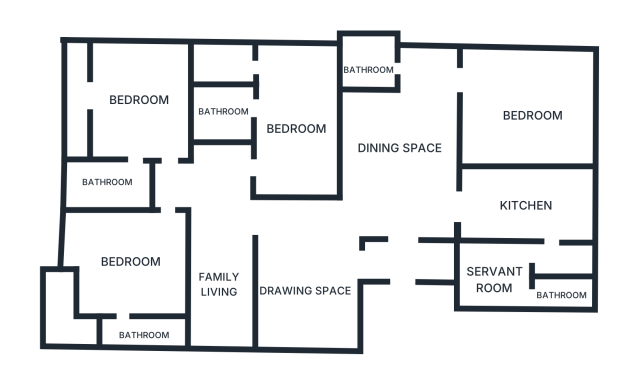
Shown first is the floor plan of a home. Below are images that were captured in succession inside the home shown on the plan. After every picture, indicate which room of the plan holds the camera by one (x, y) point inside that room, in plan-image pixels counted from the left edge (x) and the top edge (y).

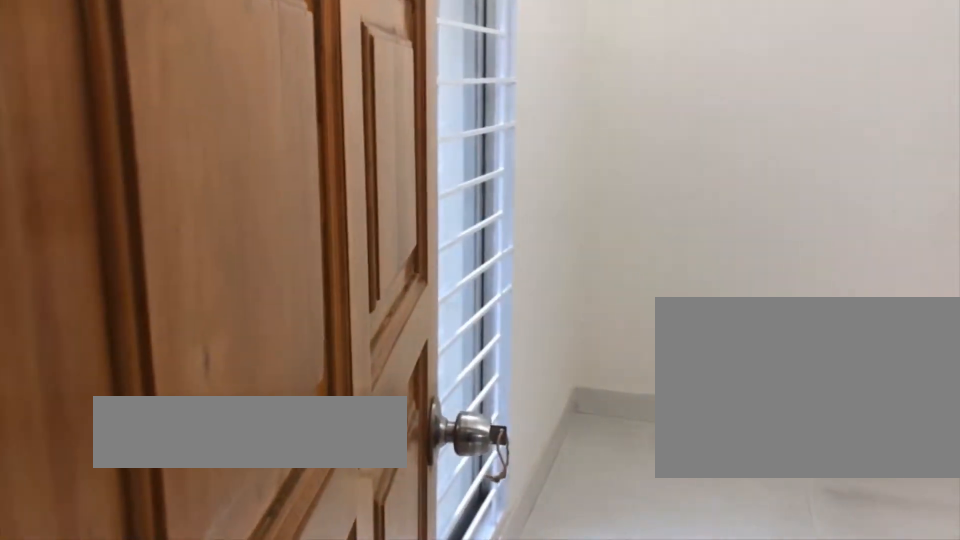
(486, 76)
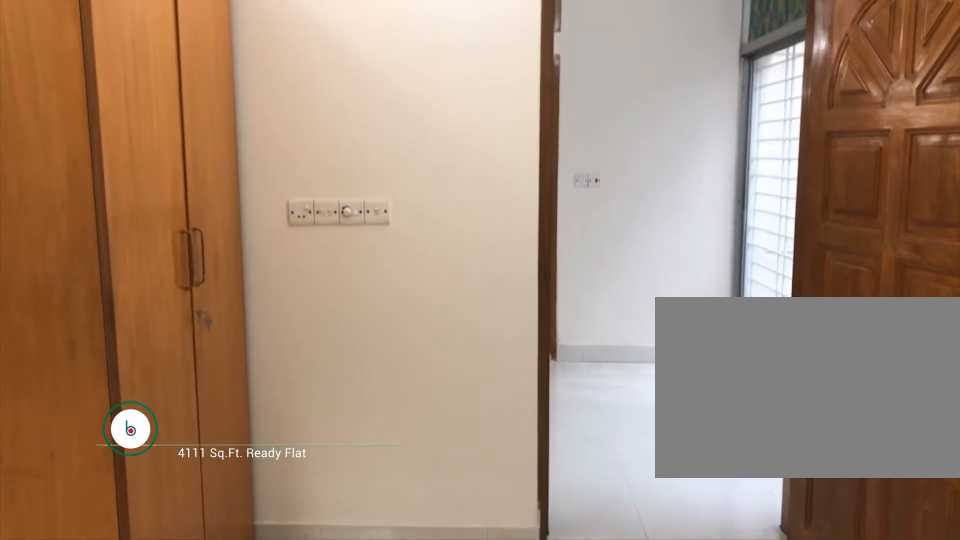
(521, 79)
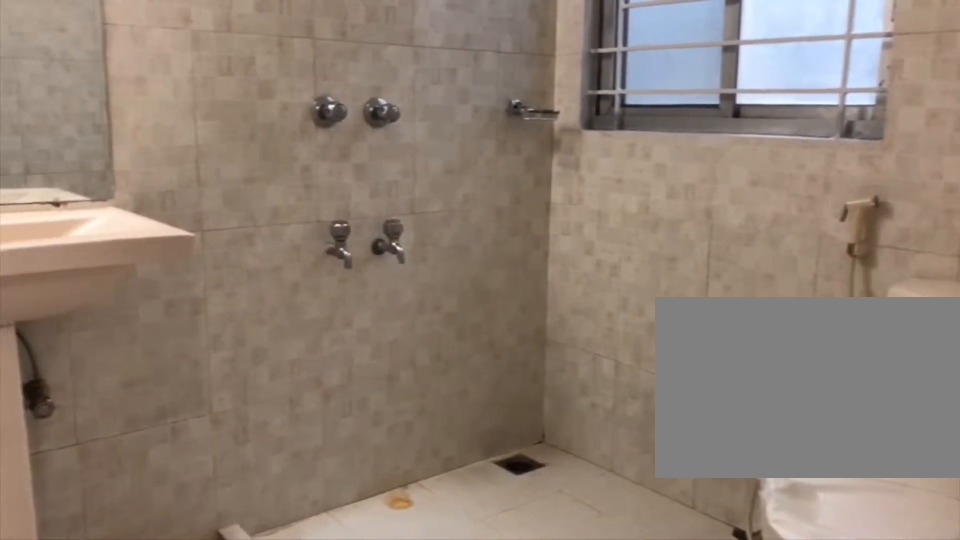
(375, 60)
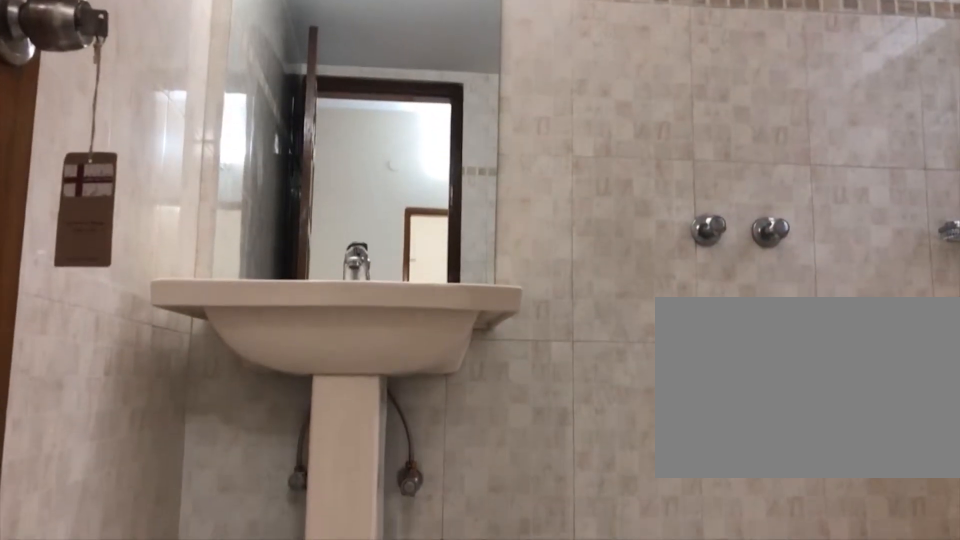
(370, 68)
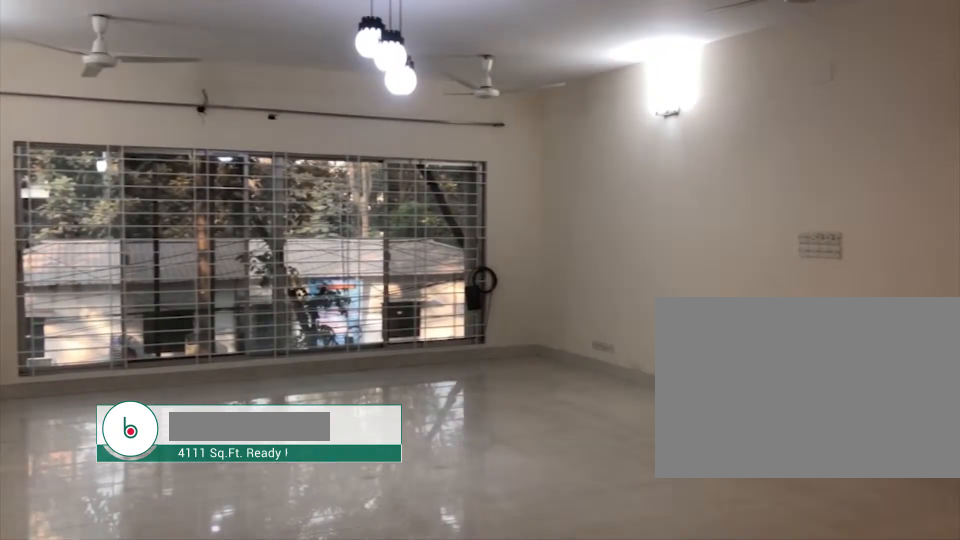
(331, 279)
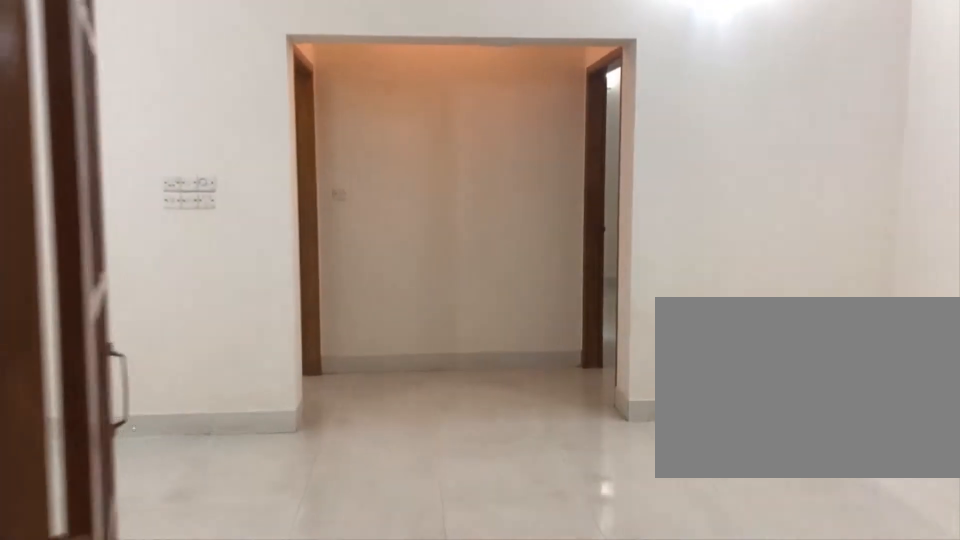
(262, 222)
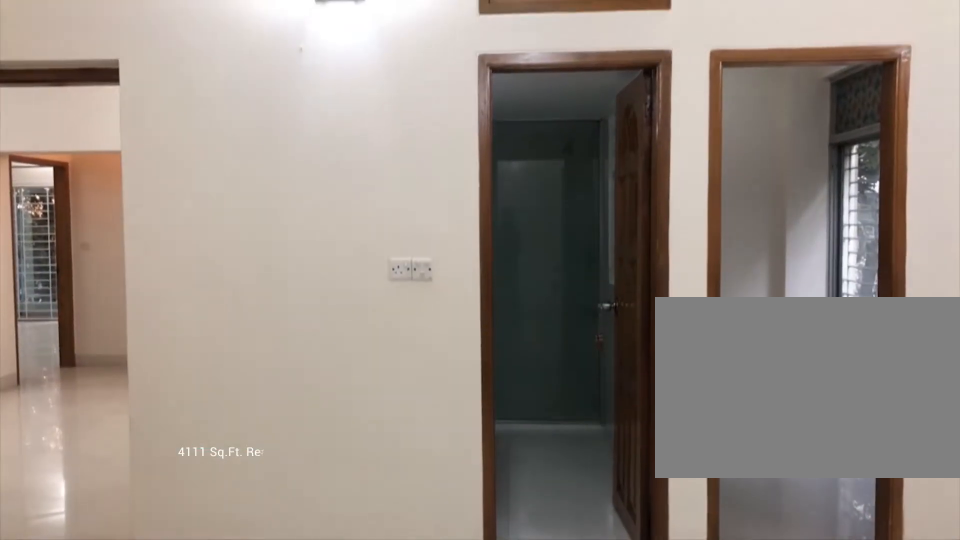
(294, 140)
